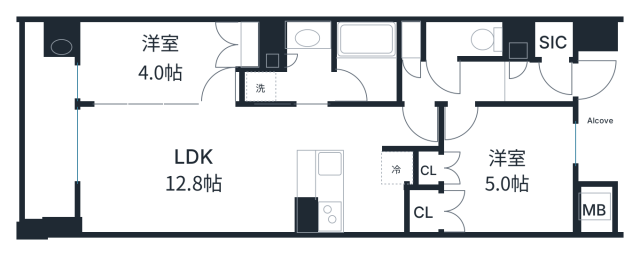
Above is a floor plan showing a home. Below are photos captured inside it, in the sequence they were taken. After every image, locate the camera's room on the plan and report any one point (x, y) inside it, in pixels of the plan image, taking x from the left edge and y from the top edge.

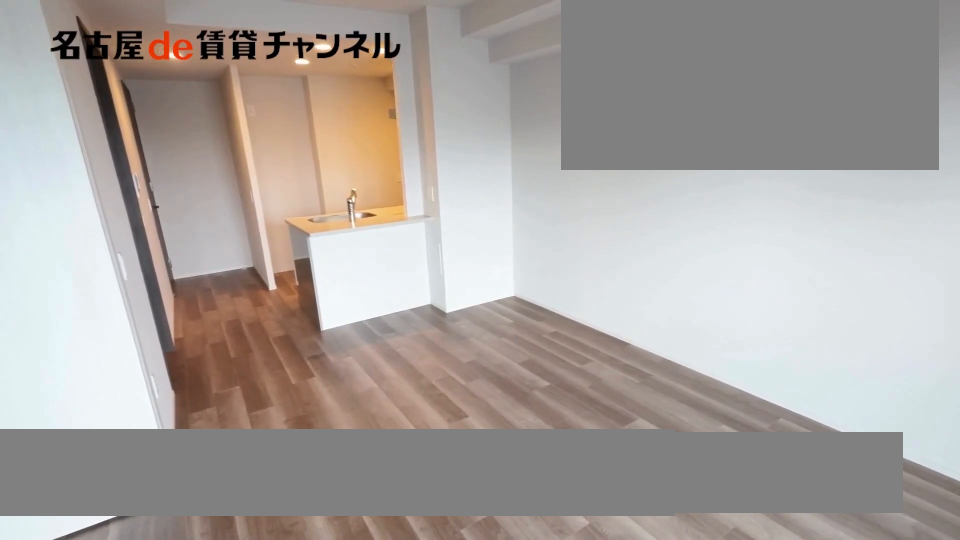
(184, 168)
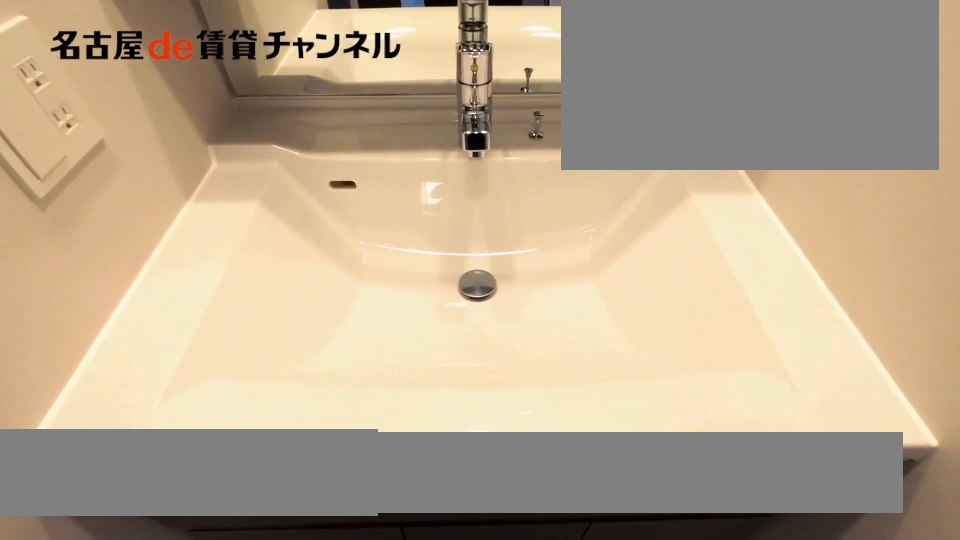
(290, 67)
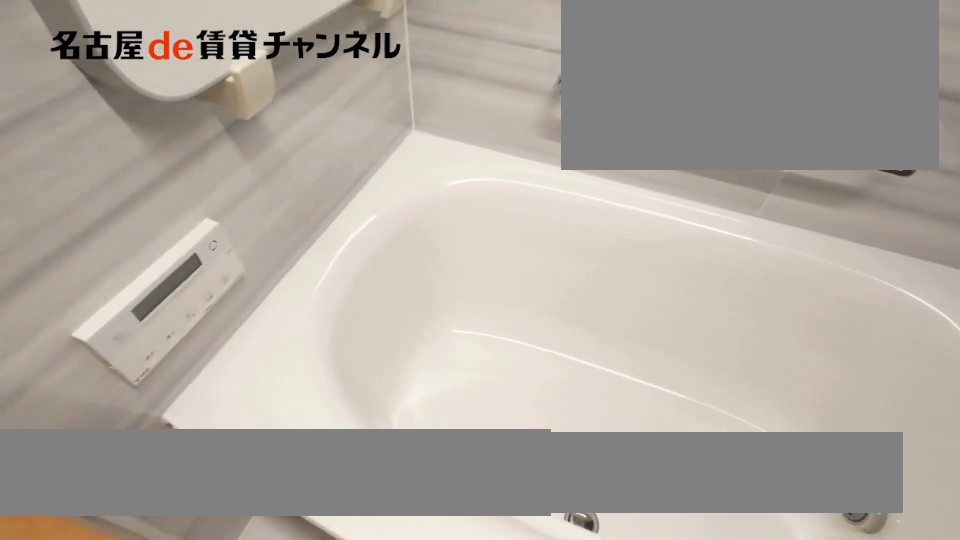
(365, 64)
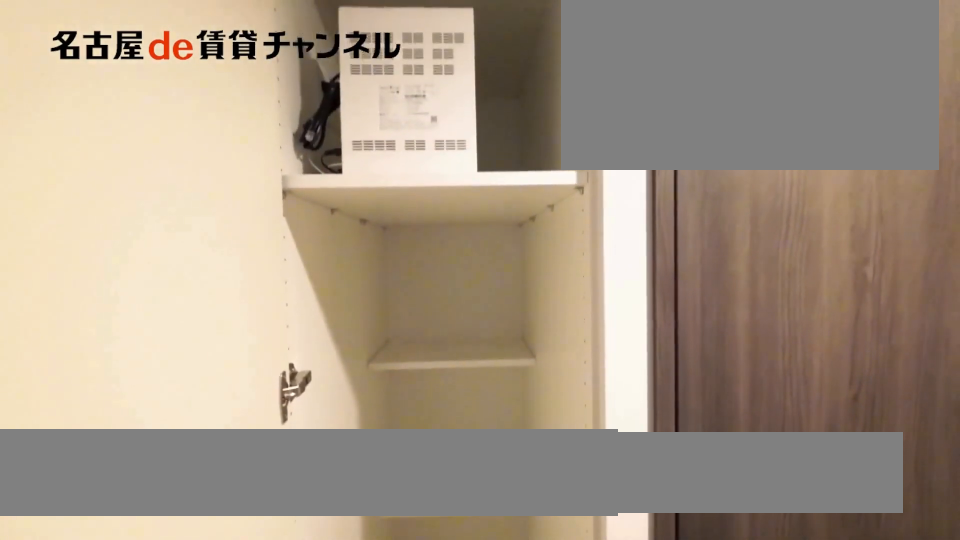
(411, 41)
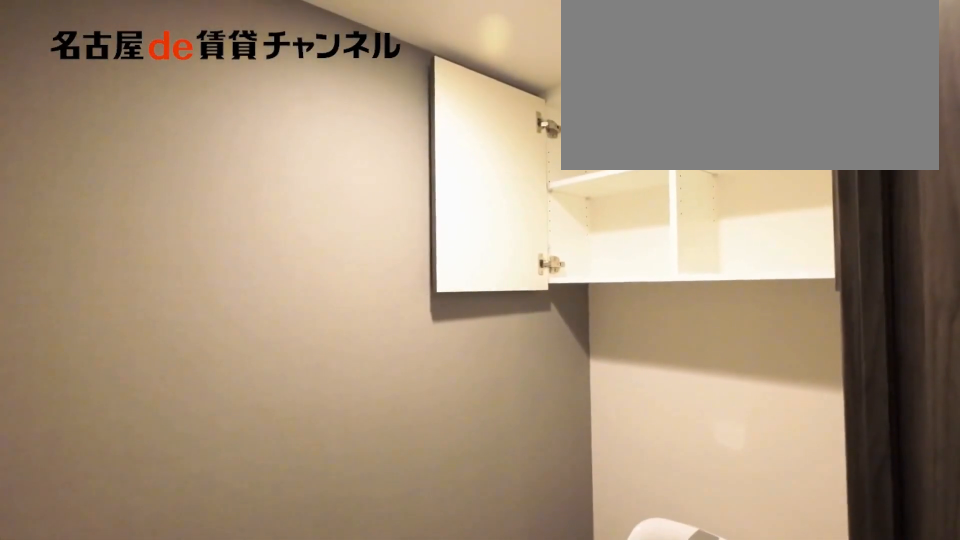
(463, 41)
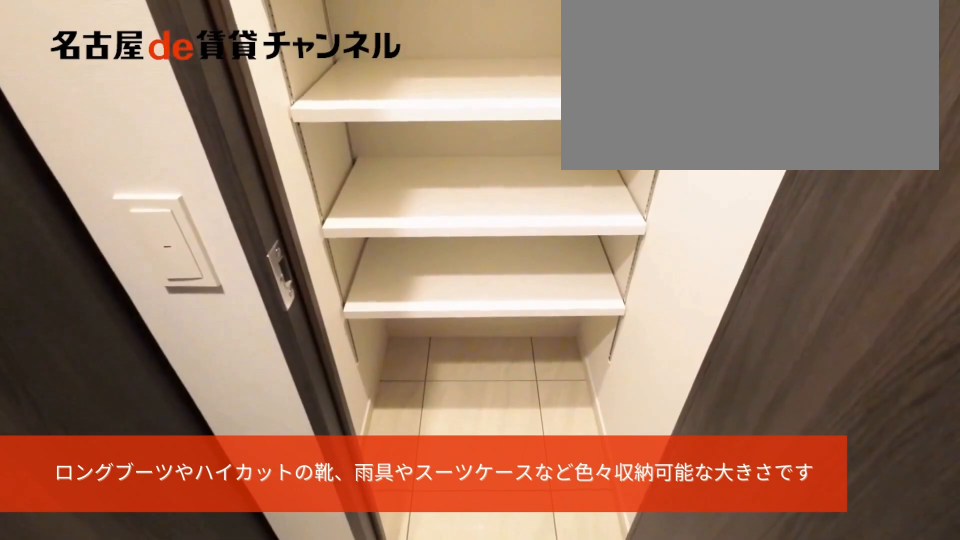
(554, 41)
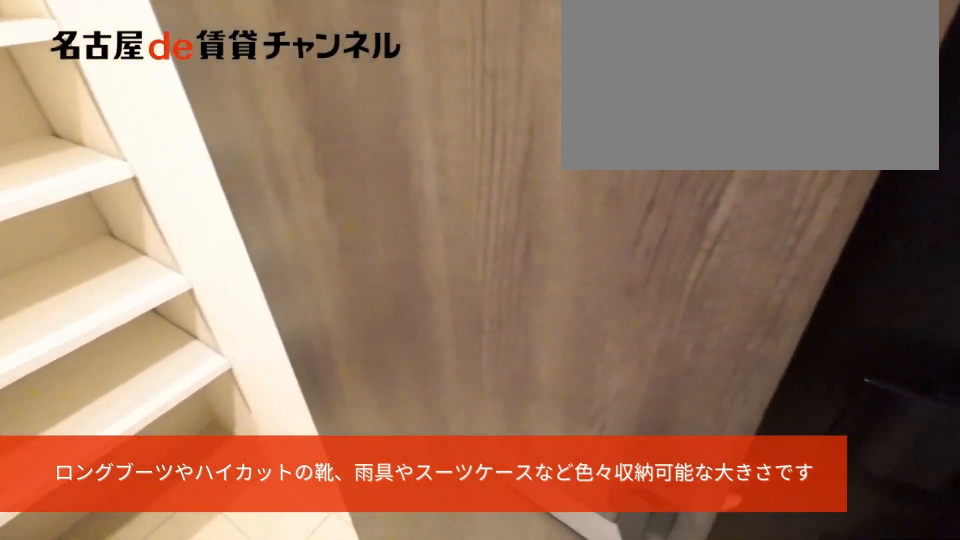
(554, 41)
